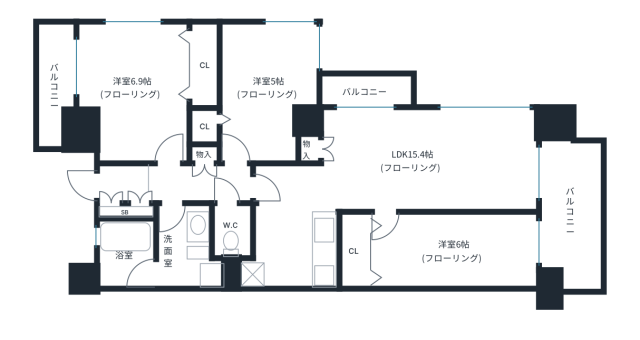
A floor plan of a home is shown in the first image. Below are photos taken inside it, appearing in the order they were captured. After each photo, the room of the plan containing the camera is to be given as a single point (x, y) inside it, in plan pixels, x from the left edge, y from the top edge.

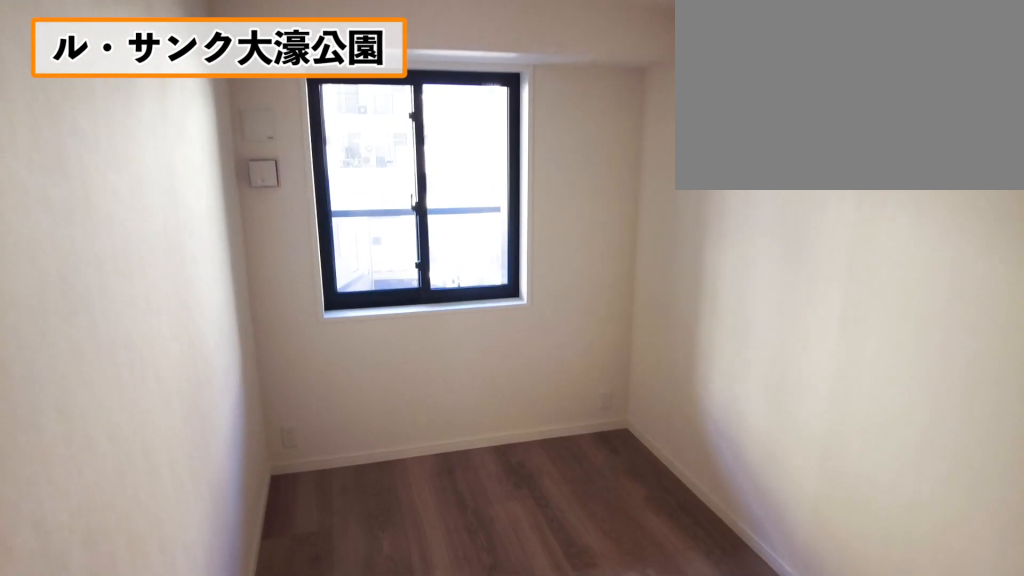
(454, 250)
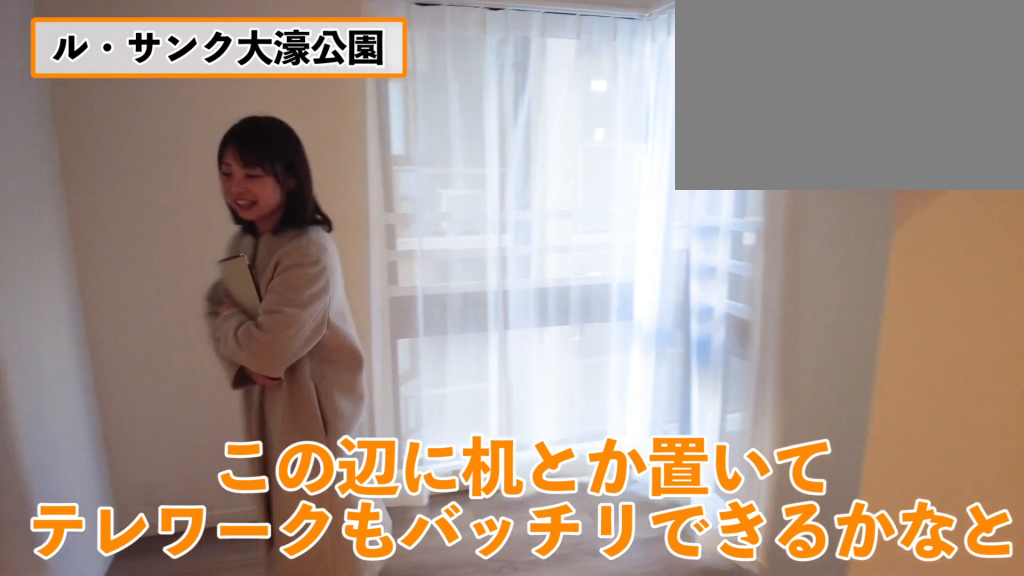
(267, 89)
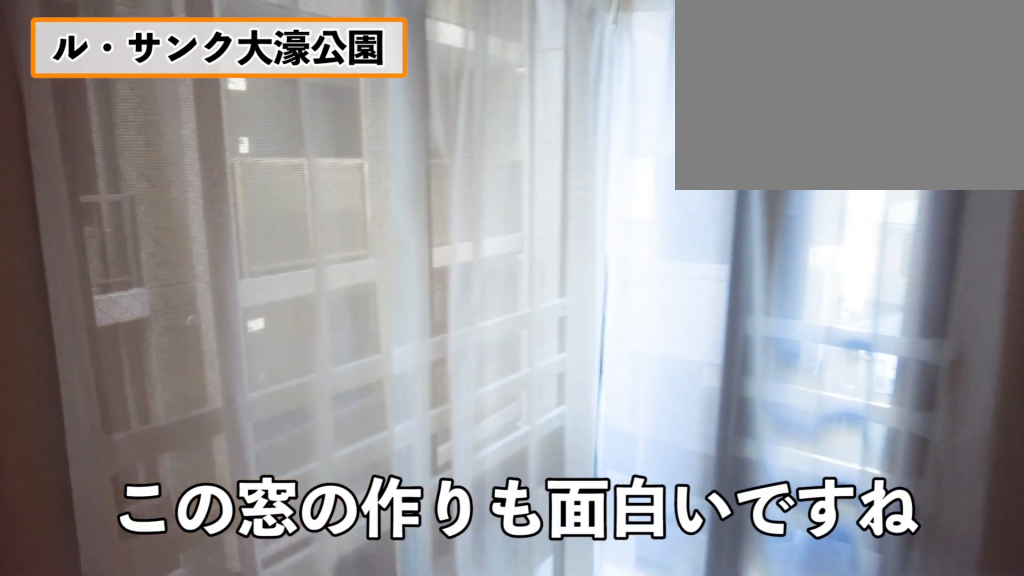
(267, 89)
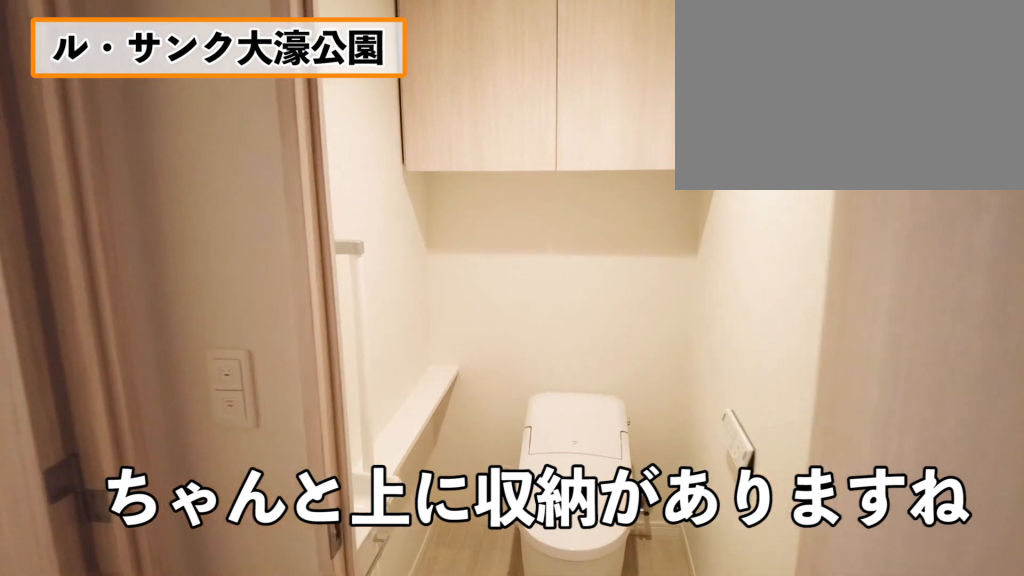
(234, 235)
